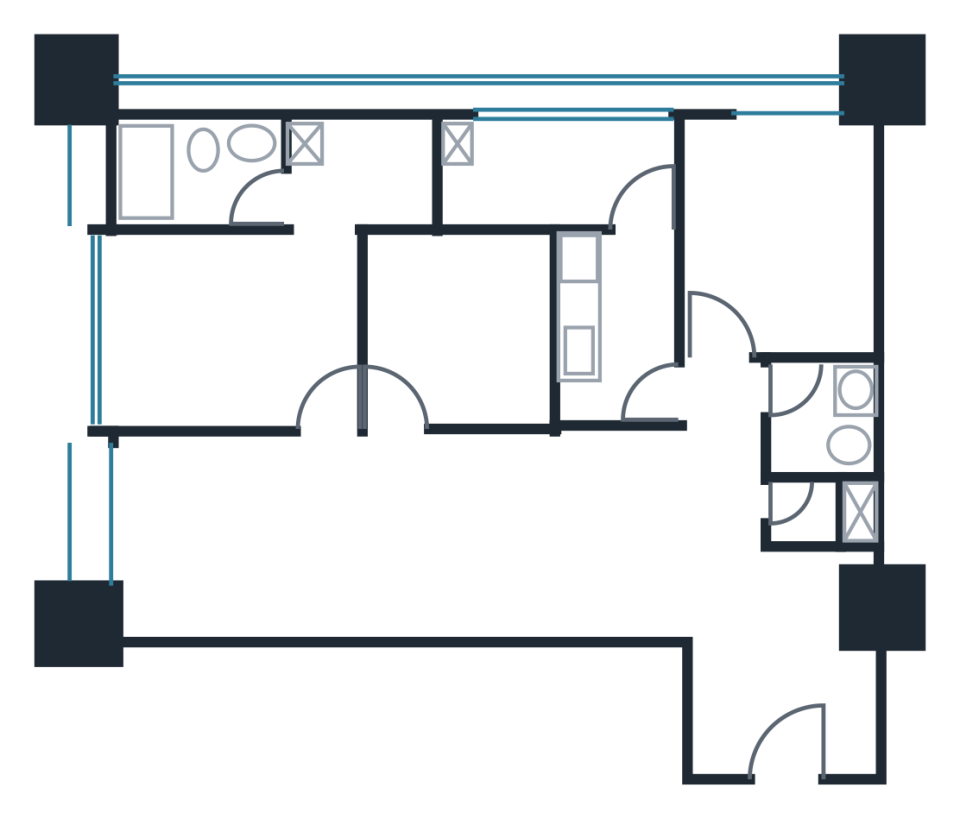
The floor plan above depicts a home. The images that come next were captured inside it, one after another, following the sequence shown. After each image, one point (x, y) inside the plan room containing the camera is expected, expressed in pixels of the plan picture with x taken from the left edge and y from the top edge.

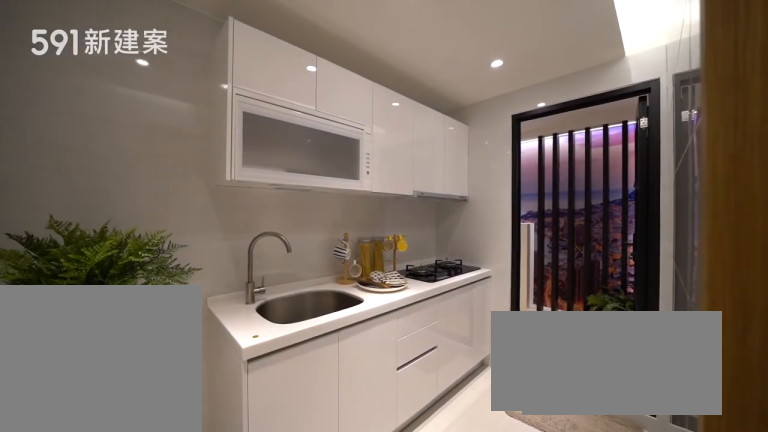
(617, 325)
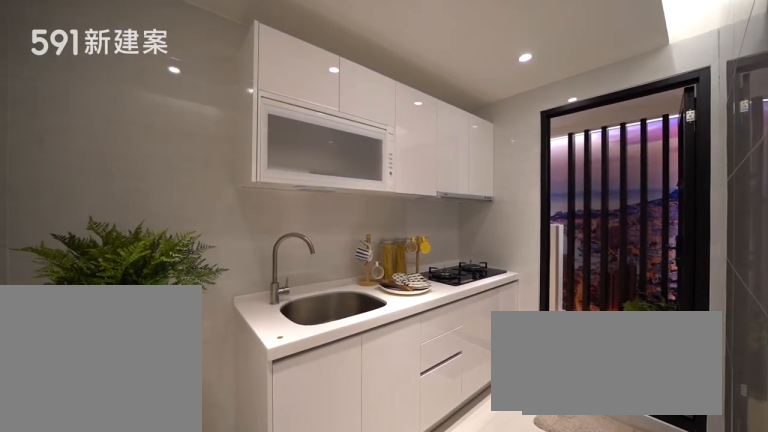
(617, 325)
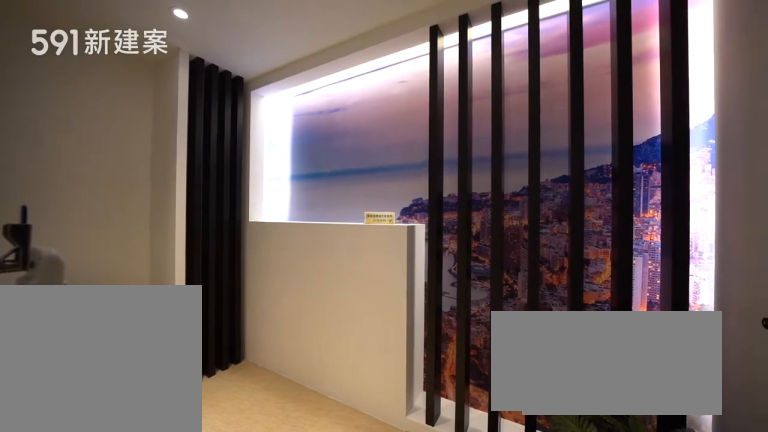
(549, 168)
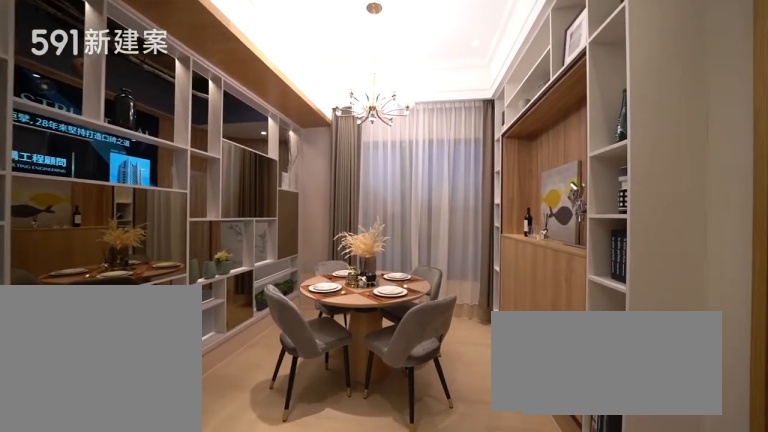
(202, 535)
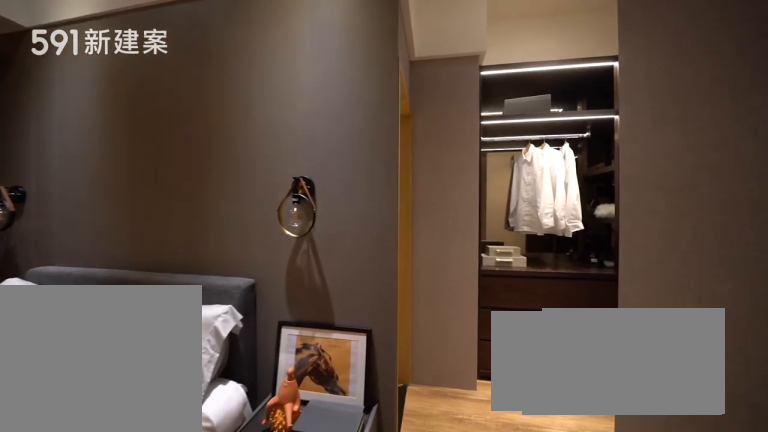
(260, 289)
